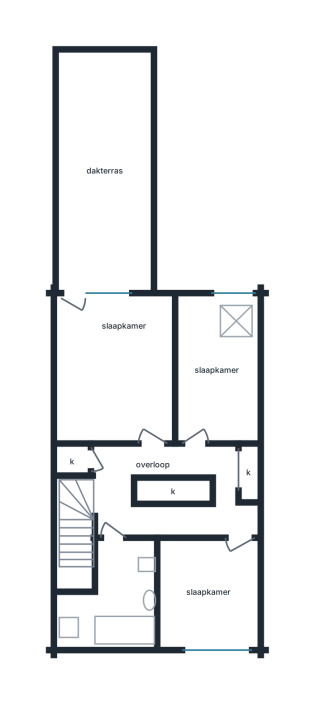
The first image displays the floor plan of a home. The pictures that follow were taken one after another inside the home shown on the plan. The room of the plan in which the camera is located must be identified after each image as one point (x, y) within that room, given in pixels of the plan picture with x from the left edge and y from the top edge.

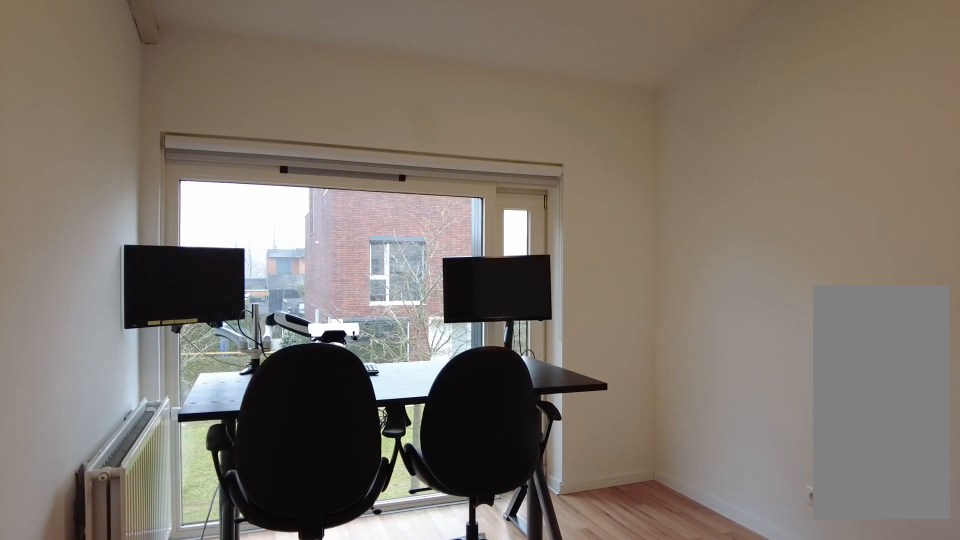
(206, 598)
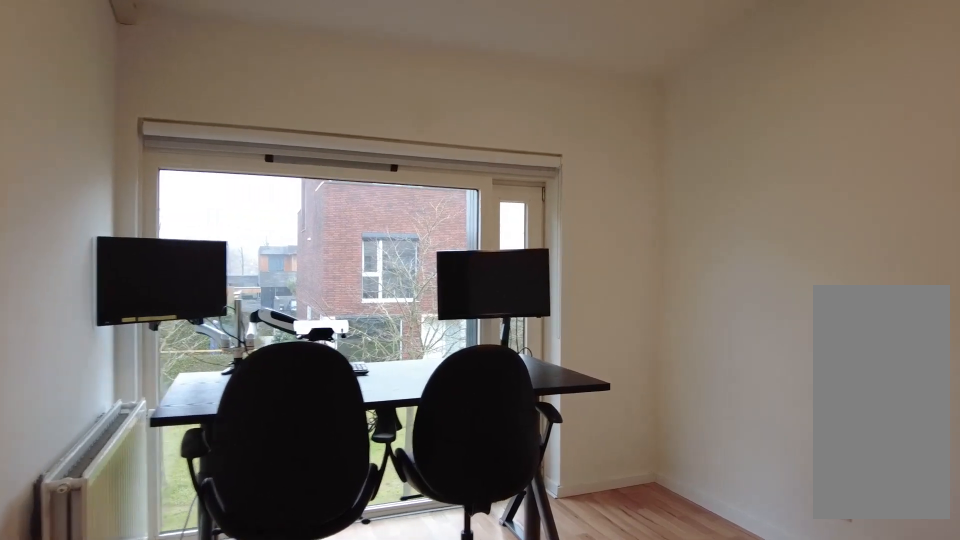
(206, 598)
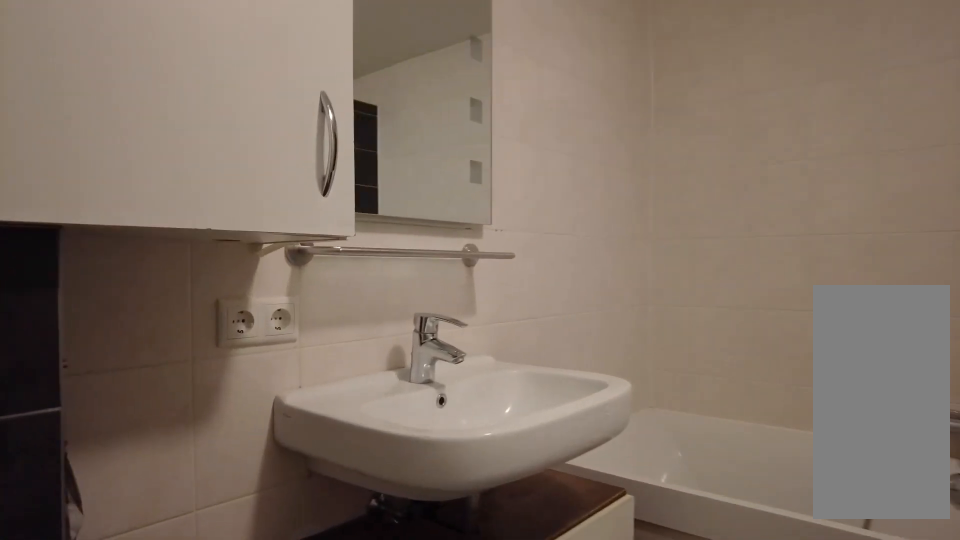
(114, 593)
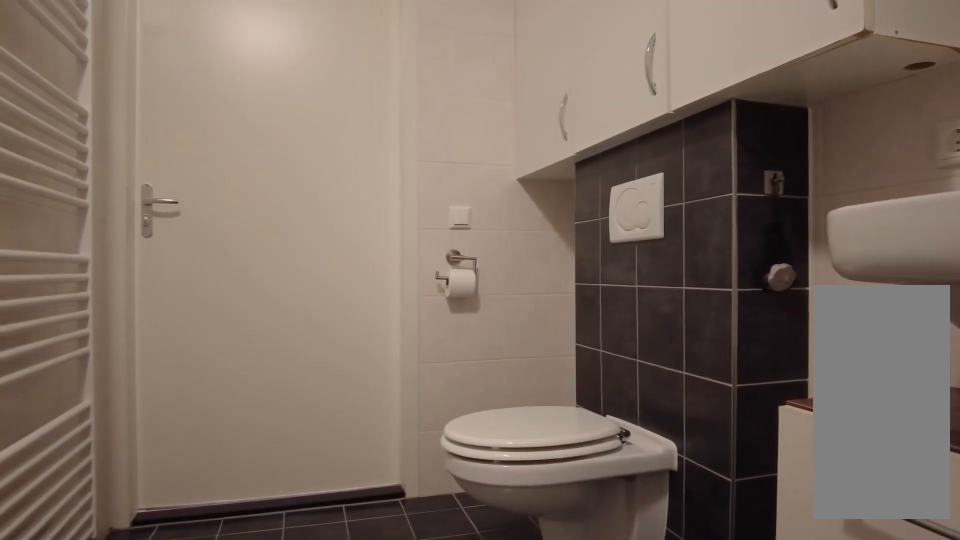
(114, 593)
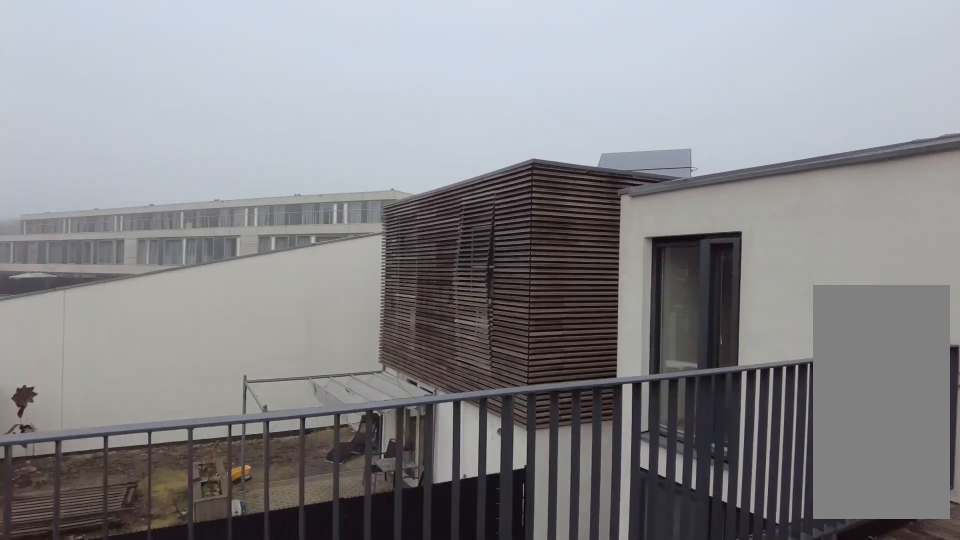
(105, 167)
